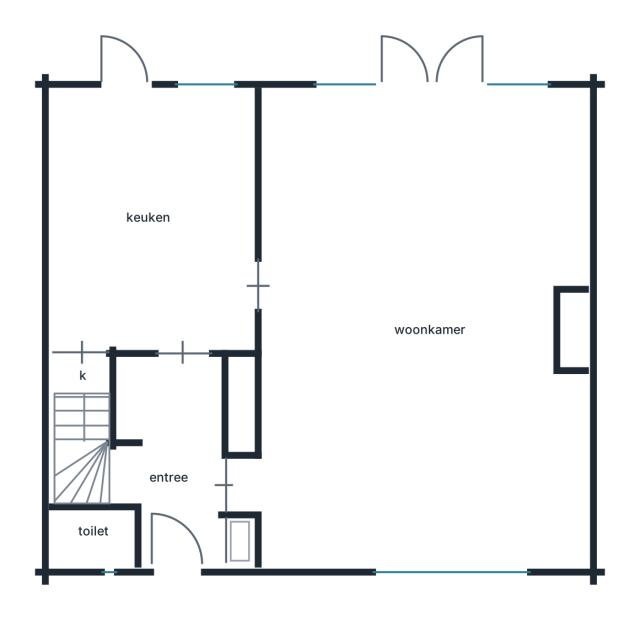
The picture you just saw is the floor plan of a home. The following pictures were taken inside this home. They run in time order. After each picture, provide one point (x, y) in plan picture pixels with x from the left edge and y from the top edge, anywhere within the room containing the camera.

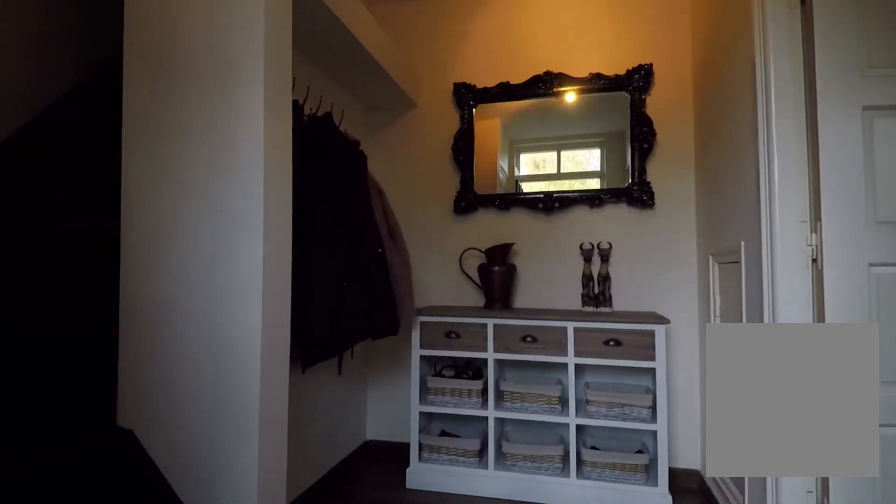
(172, 459)
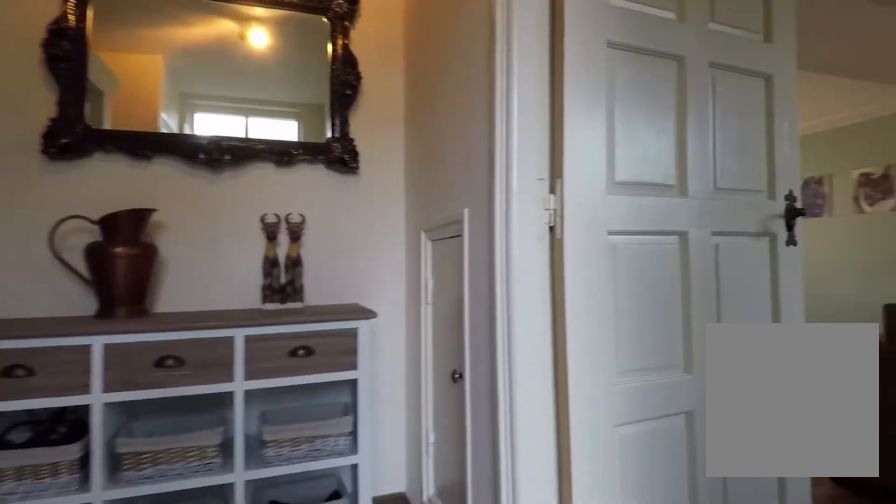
(172, 459)
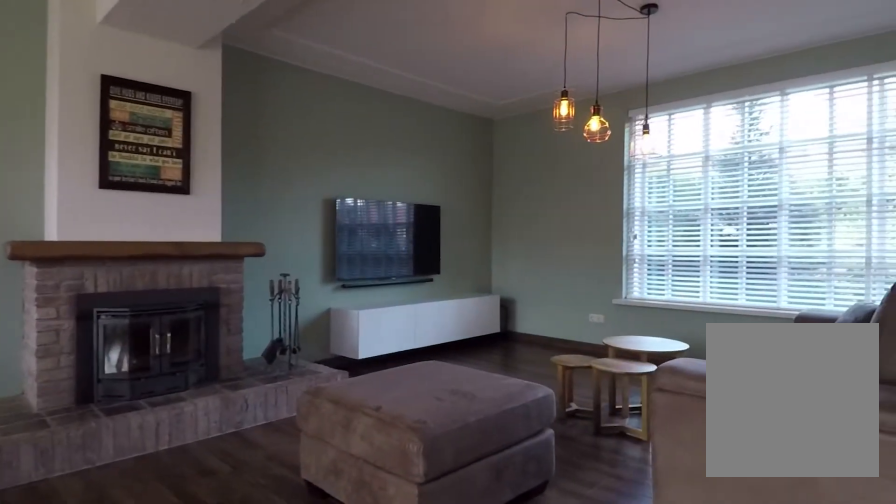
(425, 150)
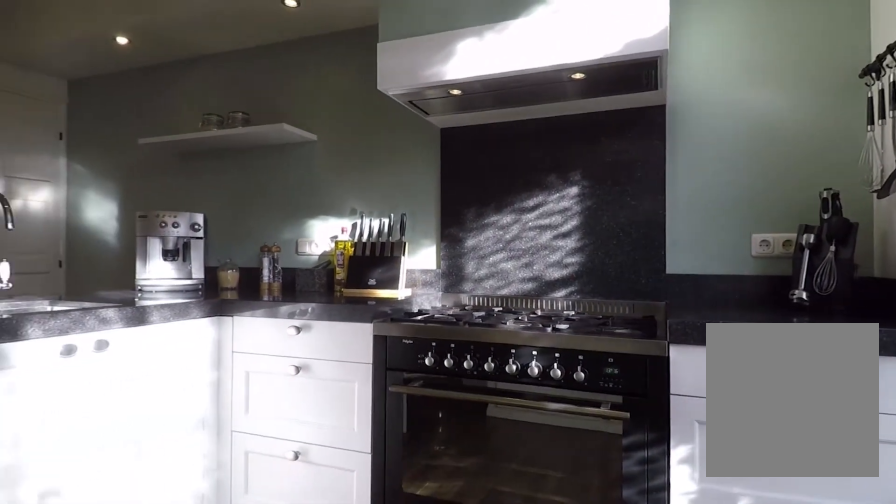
(155, 189)
